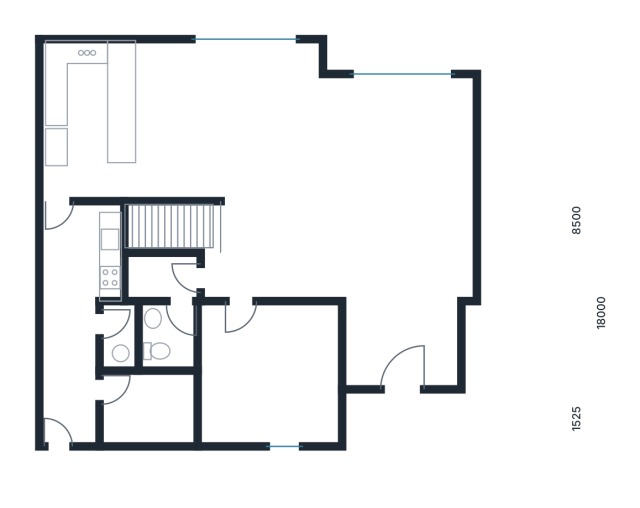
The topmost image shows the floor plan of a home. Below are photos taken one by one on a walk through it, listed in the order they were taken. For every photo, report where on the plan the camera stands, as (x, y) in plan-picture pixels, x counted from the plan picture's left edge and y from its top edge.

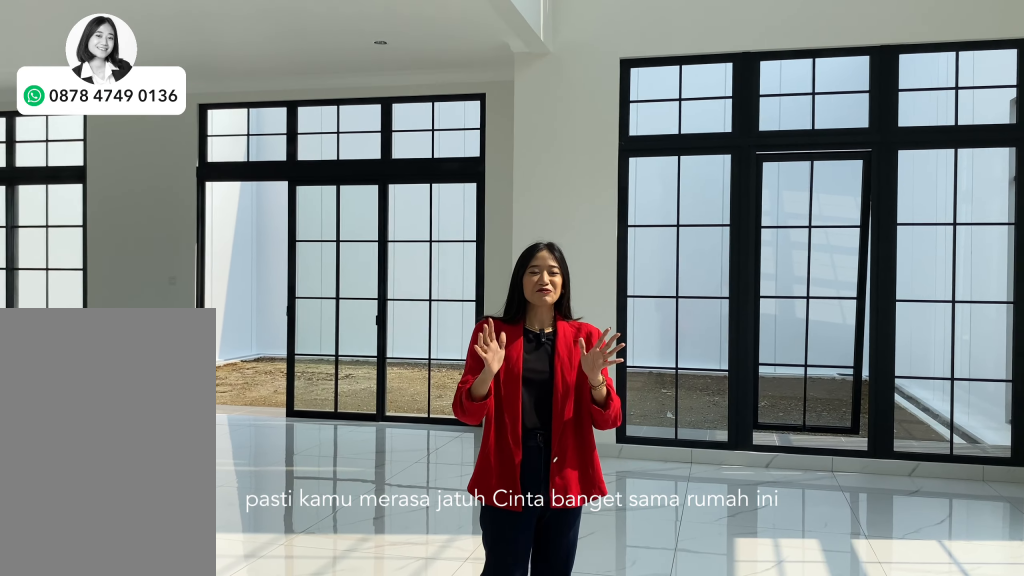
(392, 237)
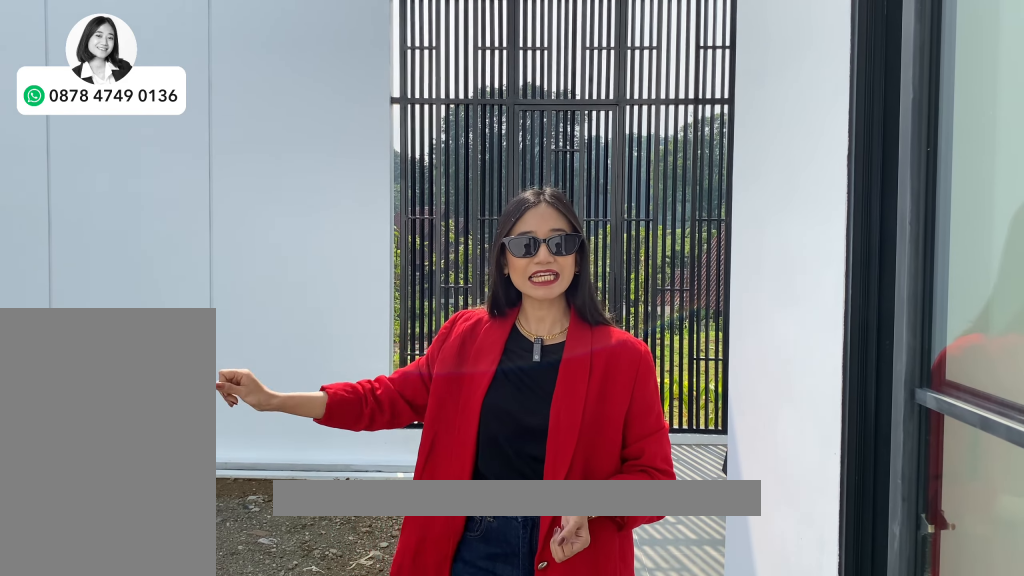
(373, 52)
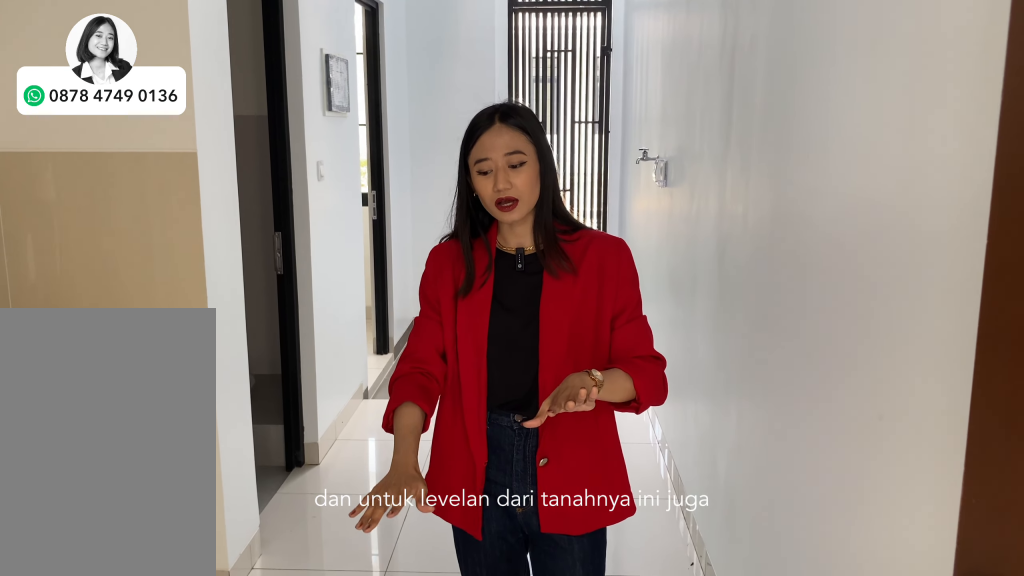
(83, 256)
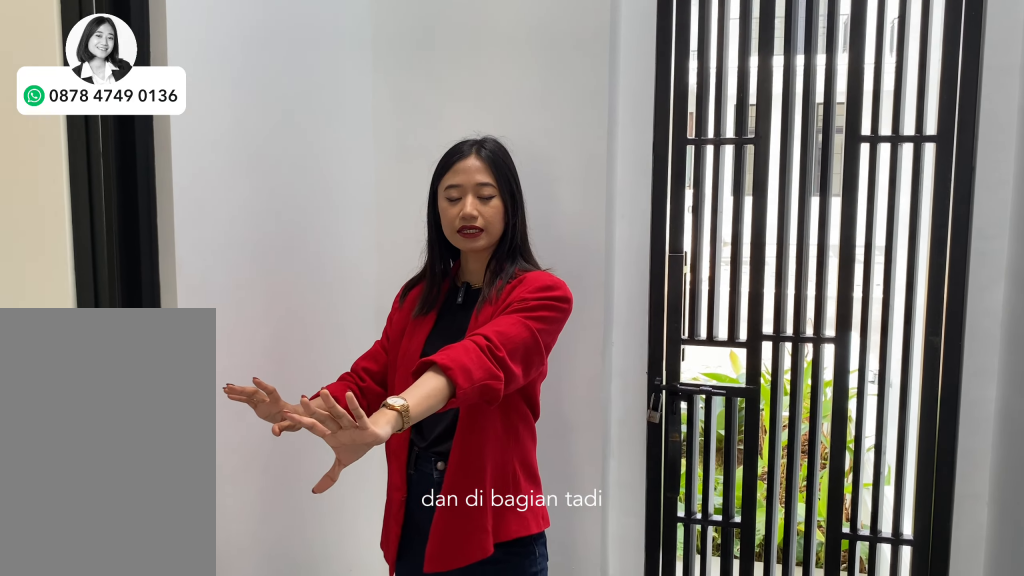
(71, 402)
